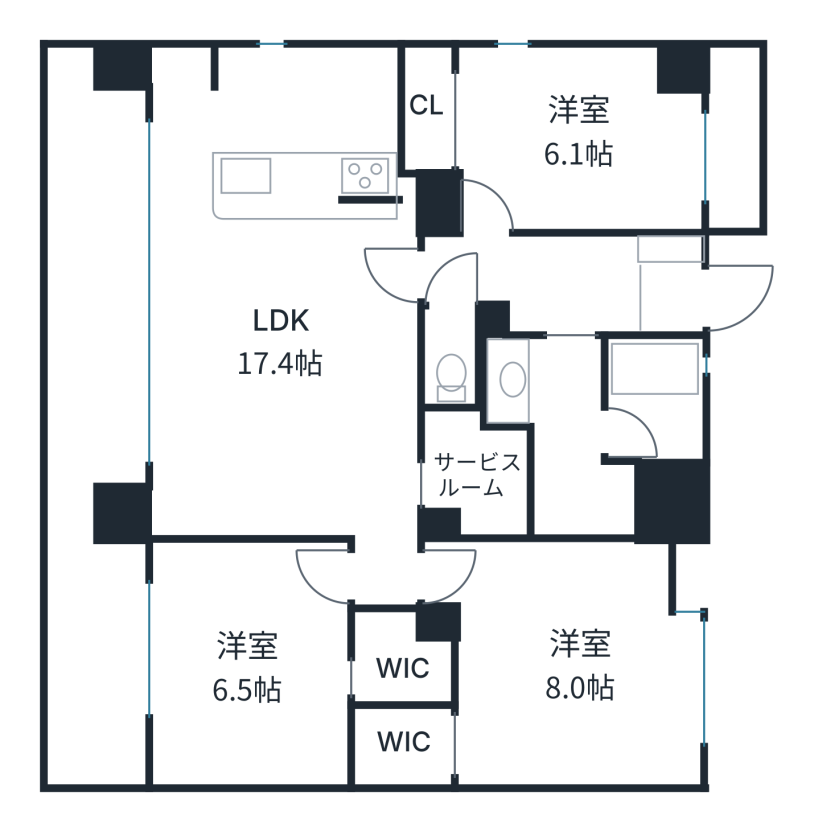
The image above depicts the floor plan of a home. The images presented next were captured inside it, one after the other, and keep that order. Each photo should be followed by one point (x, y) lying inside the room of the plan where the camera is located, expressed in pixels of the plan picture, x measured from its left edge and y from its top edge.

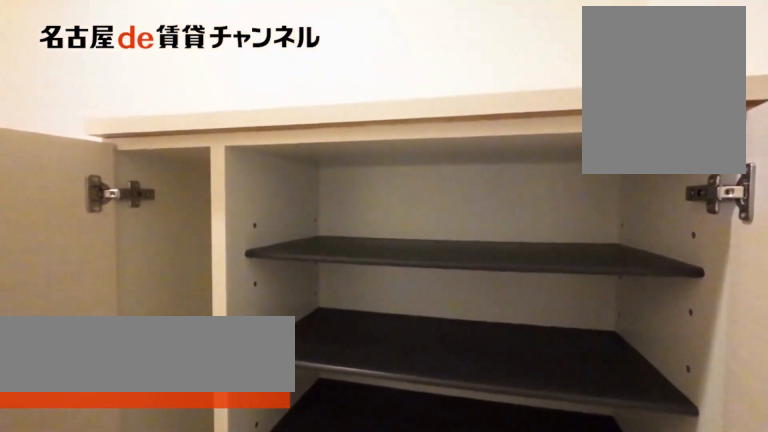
(667, 286)
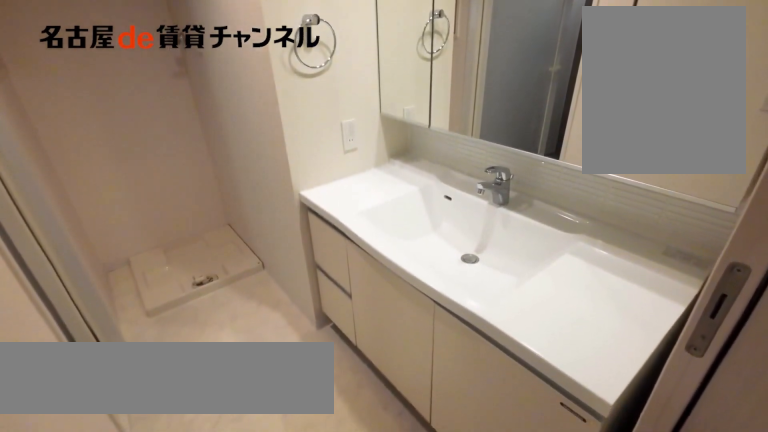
(562, 432)
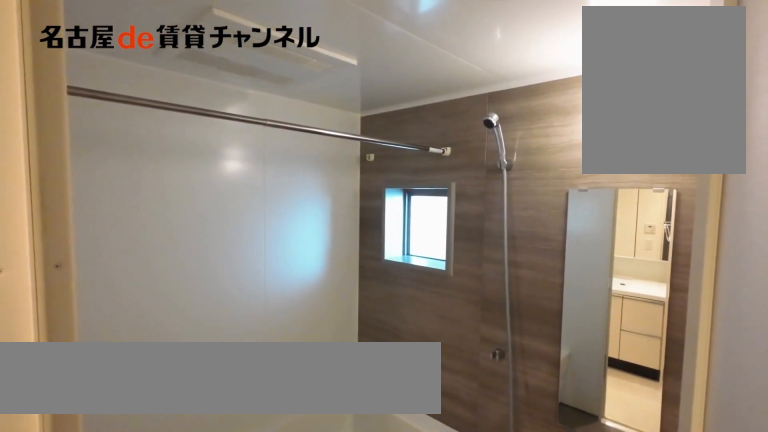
(651, 398)
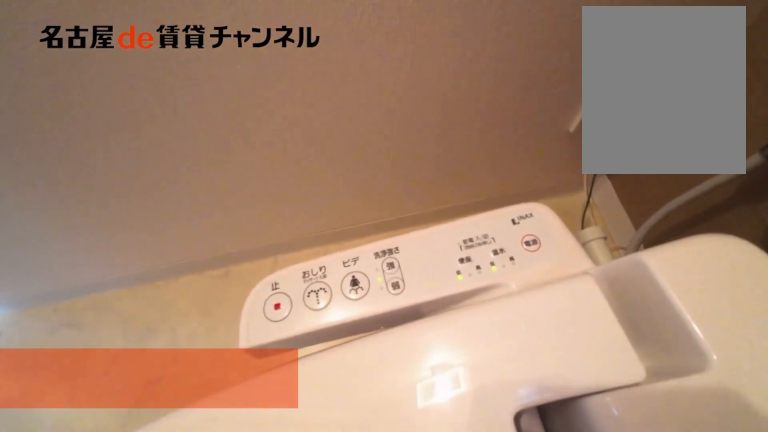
(450, 356)
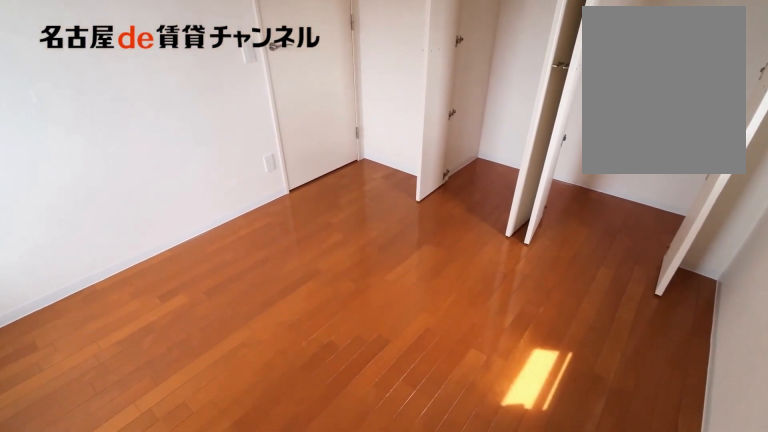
(551, 138)
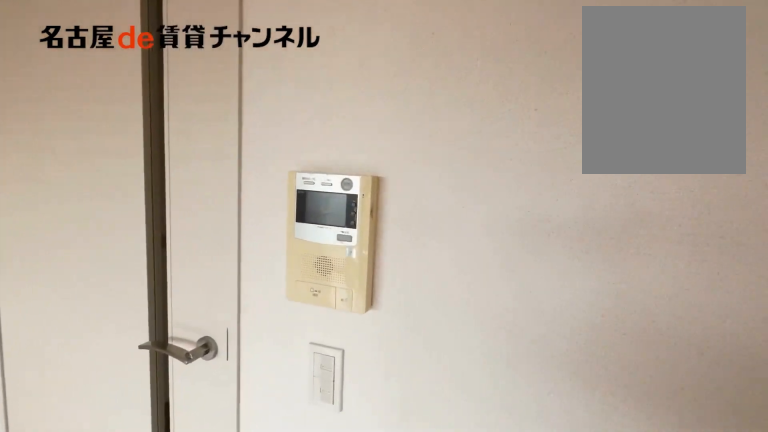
(280, 291)
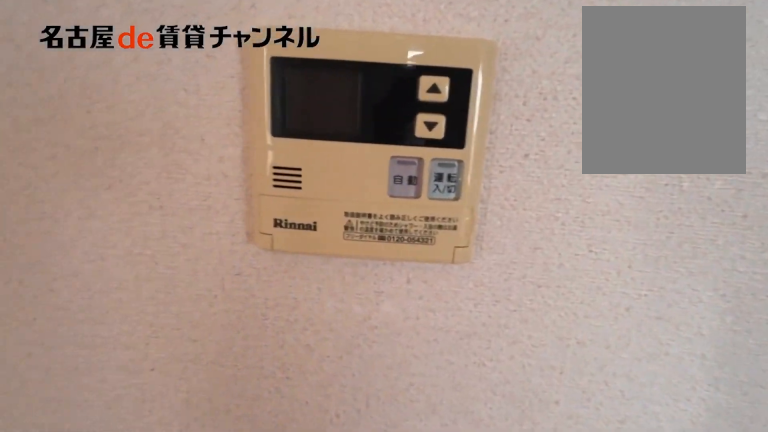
(280, 291)
